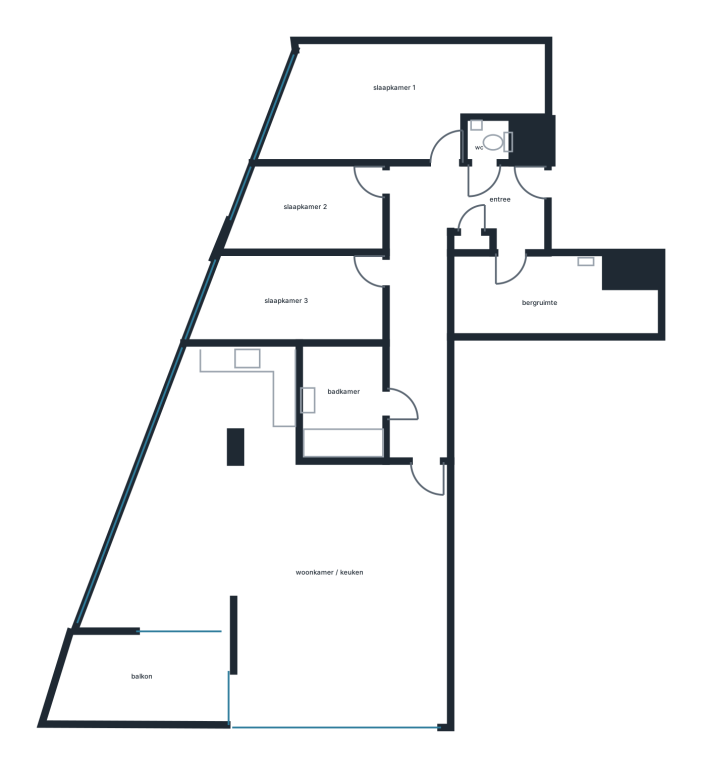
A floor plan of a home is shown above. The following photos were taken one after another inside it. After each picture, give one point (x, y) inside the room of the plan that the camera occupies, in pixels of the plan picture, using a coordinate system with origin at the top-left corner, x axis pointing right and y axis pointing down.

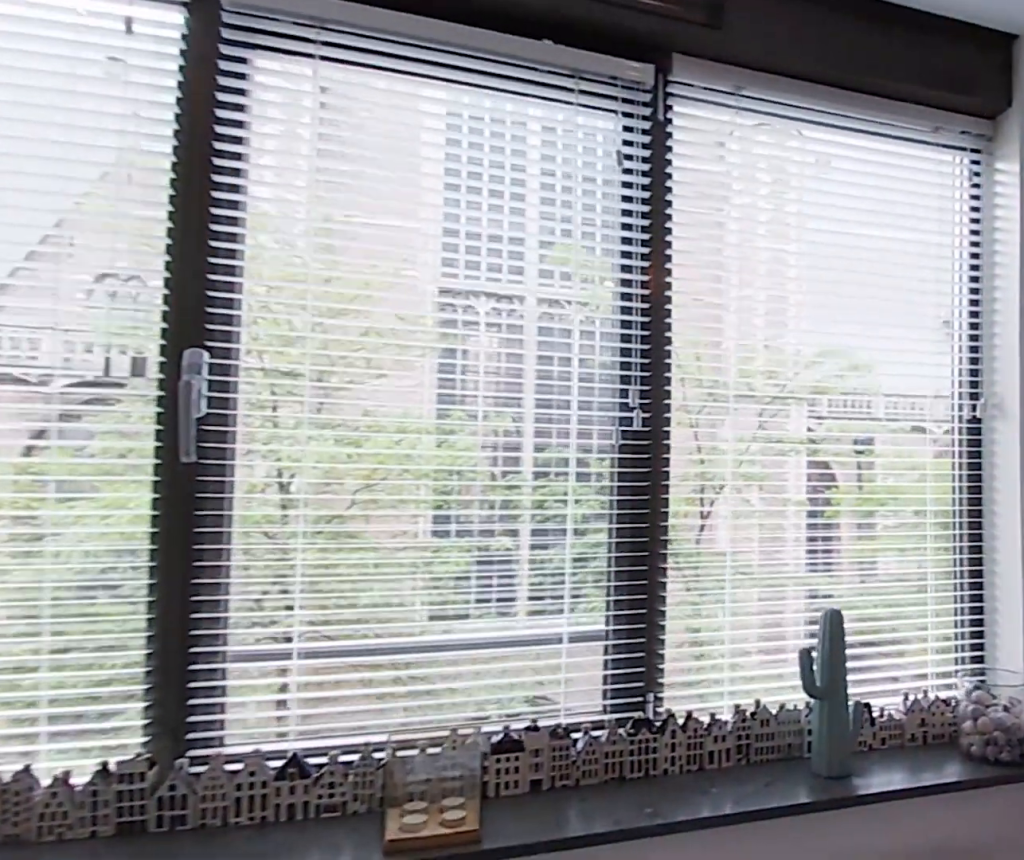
(397, 100)
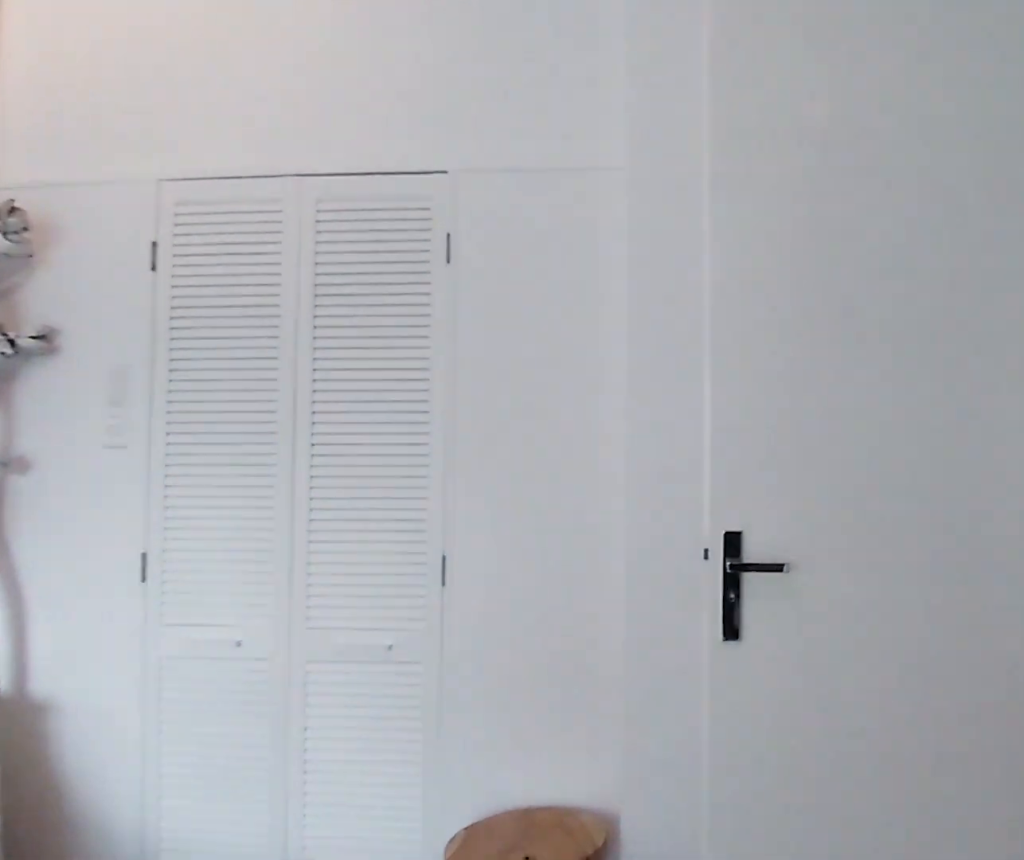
(397, 100)
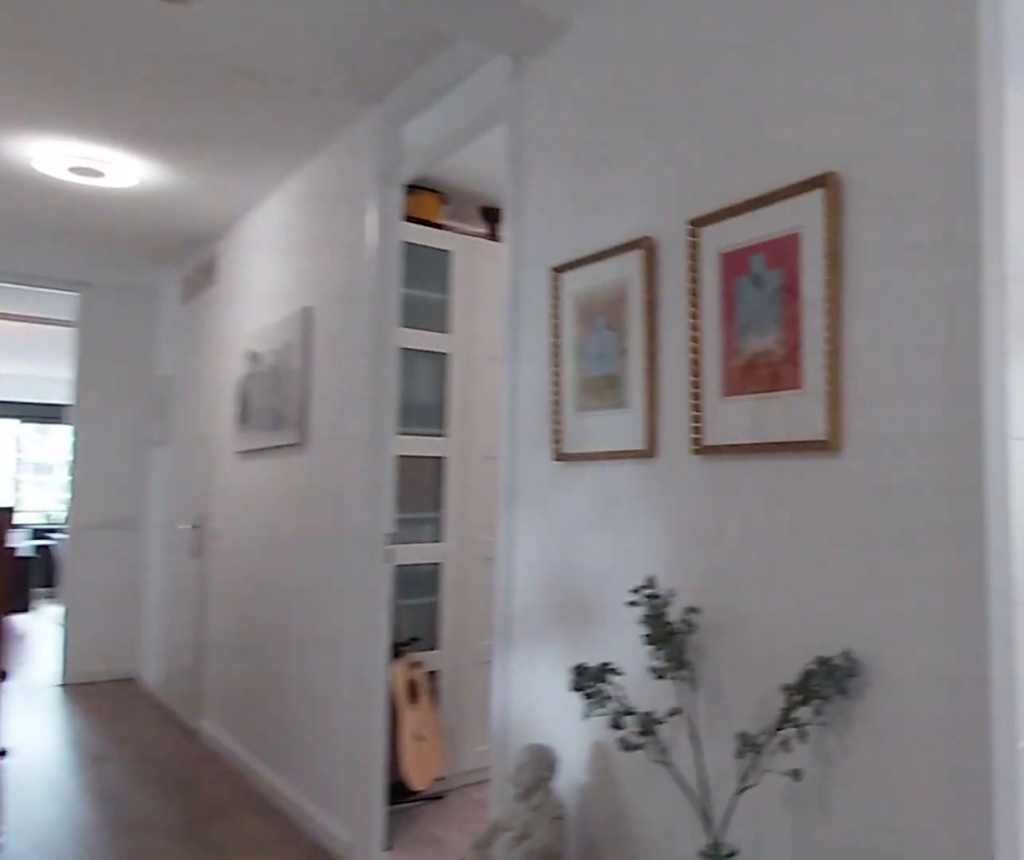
(440, 278)
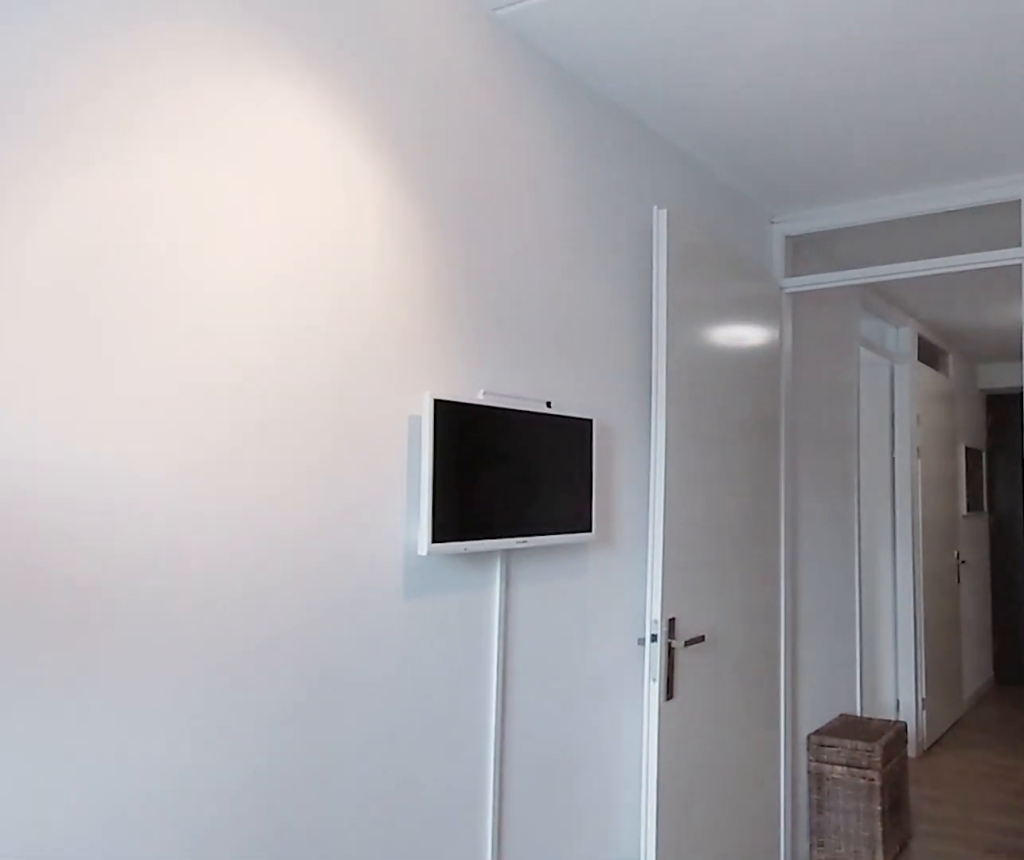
(310, 209)
